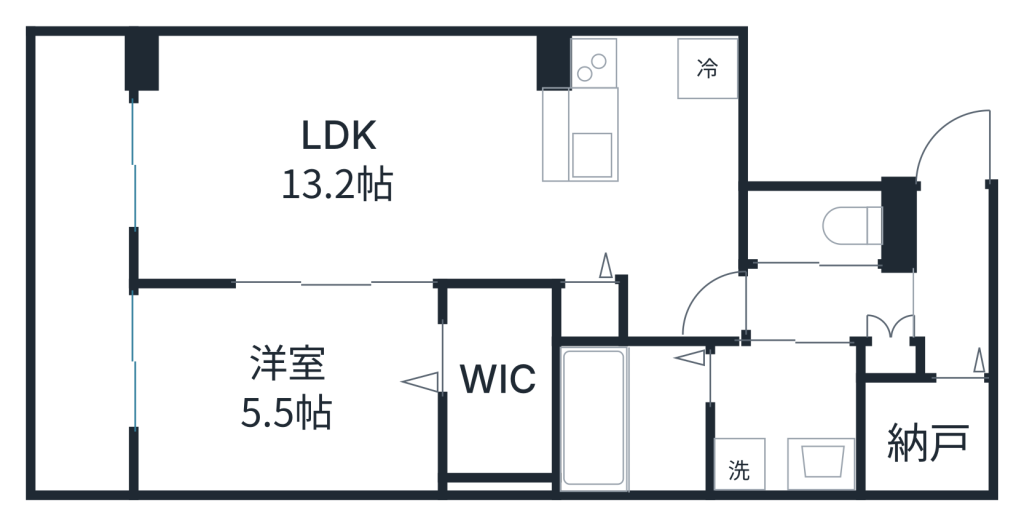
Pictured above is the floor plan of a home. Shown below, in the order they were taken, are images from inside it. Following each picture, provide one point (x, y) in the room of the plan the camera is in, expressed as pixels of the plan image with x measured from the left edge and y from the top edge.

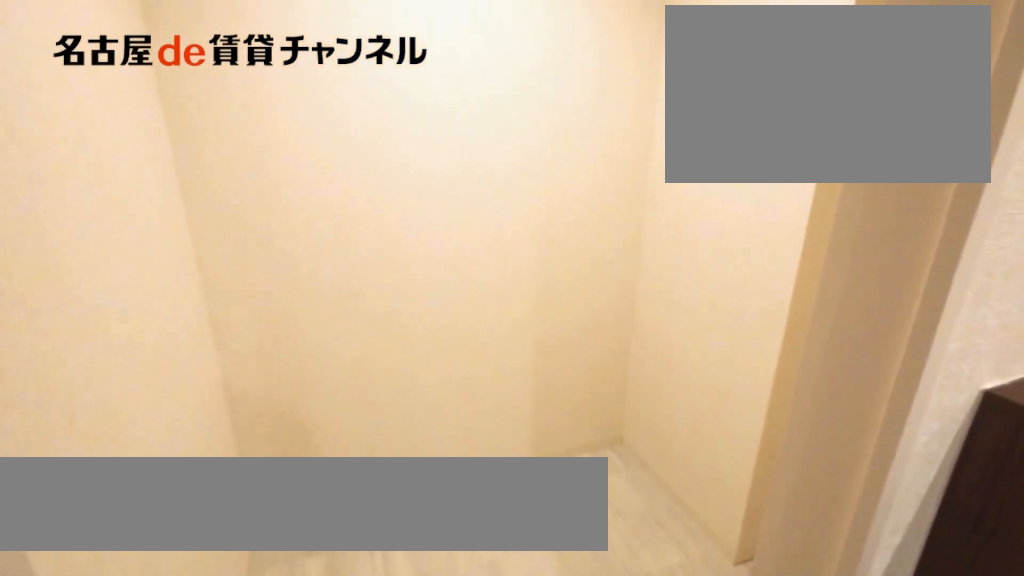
(924, 434)
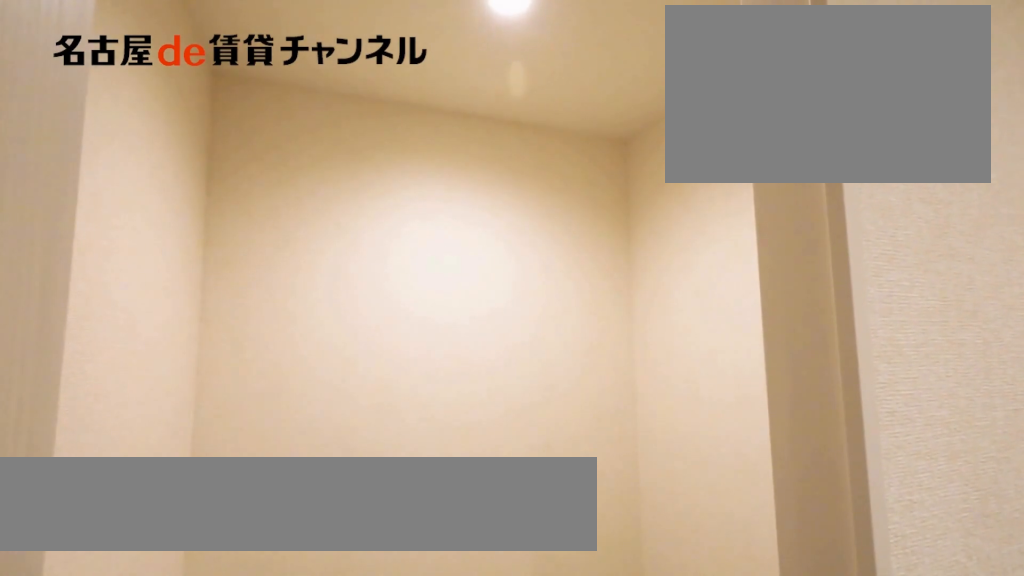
(924, 434)
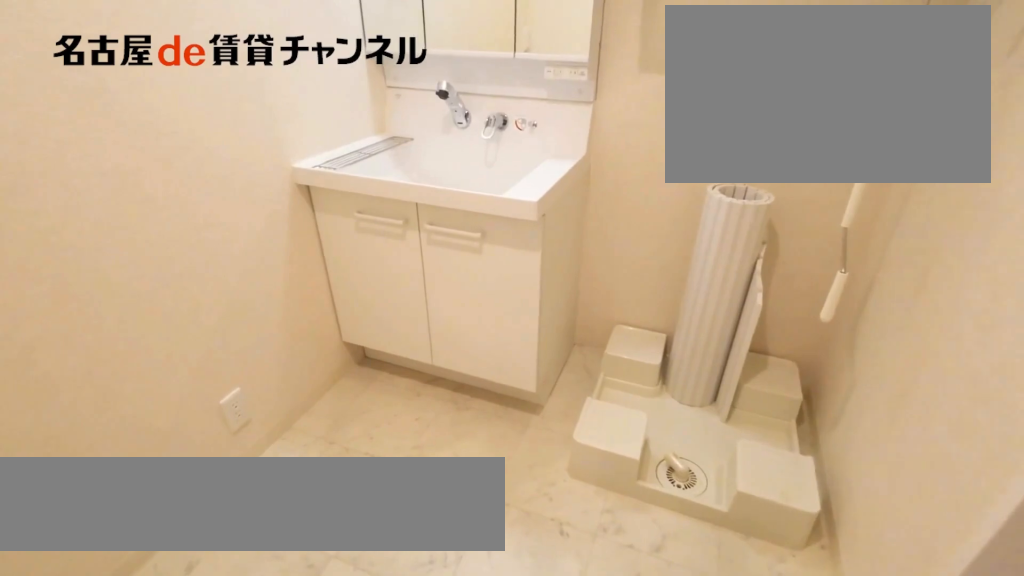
(783, 415)
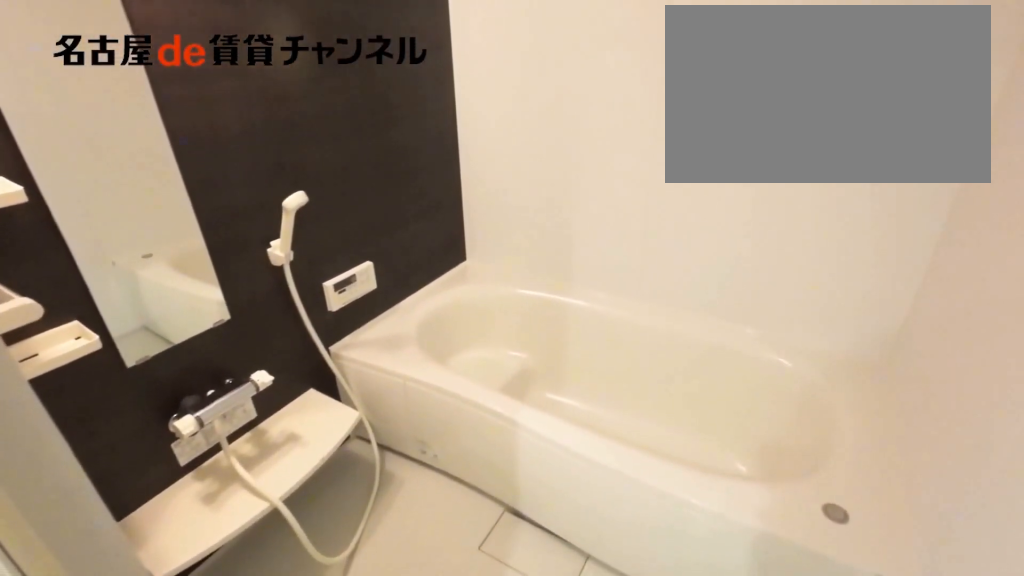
(630, 417)
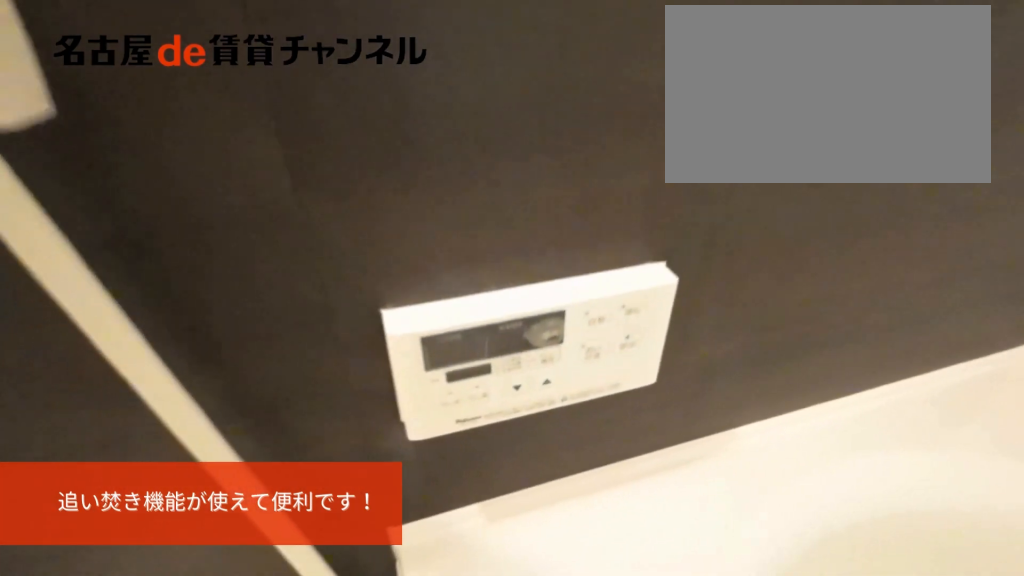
(630, 417)
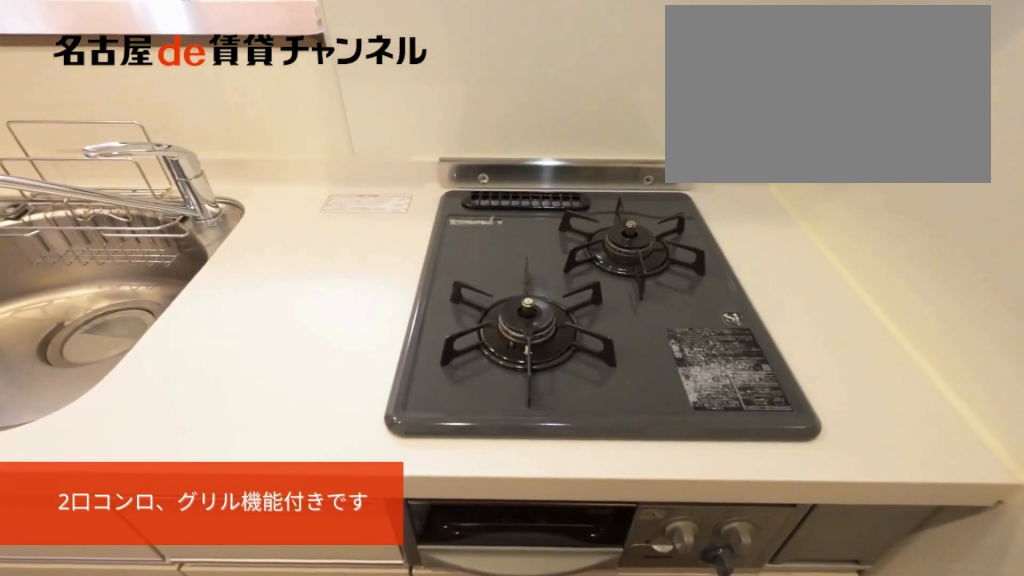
(584, 119)
